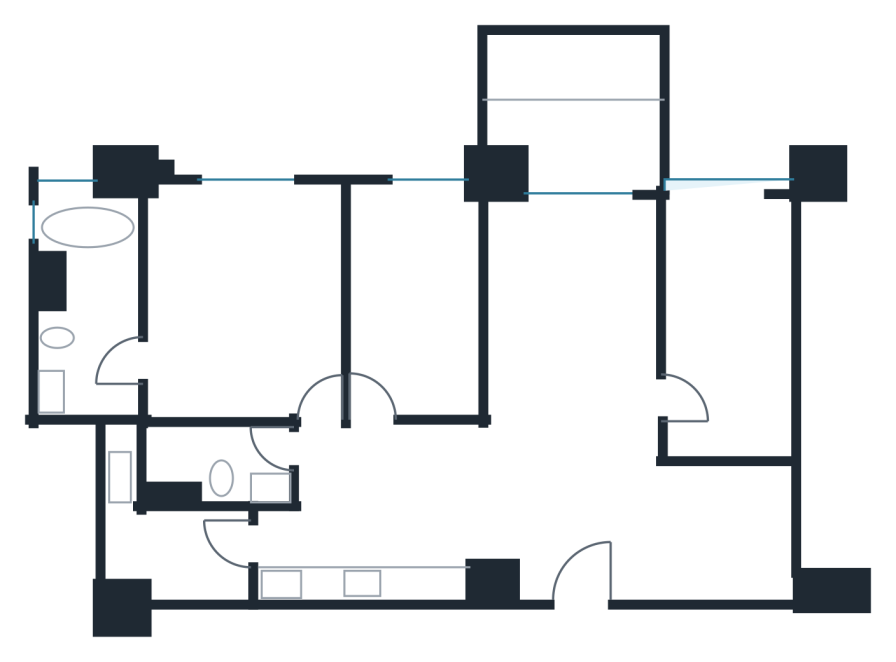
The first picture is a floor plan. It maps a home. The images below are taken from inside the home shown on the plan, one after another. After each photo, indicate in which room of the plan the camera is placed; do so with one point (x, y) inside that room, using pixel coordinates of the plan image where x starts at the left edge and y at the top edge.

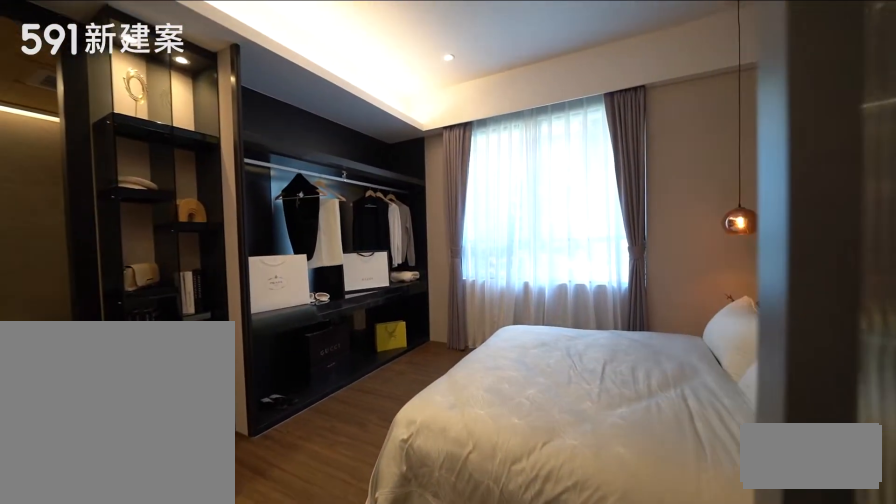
(244, 296)
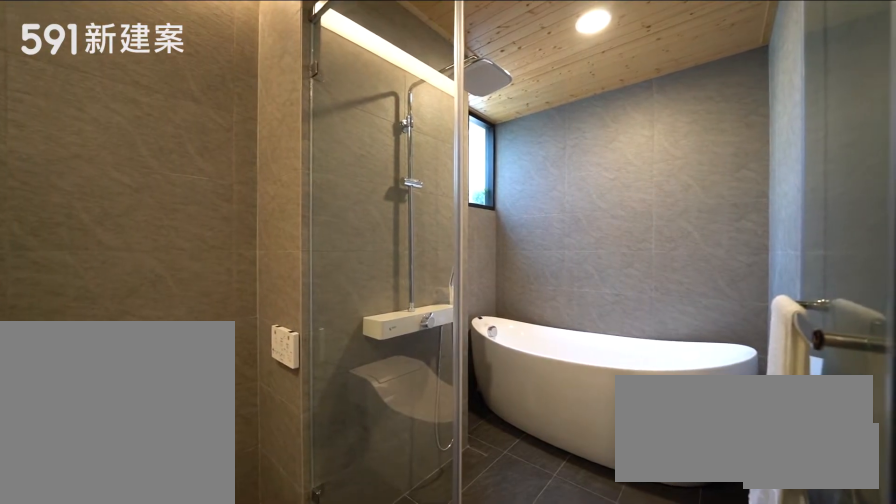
(85, 306)
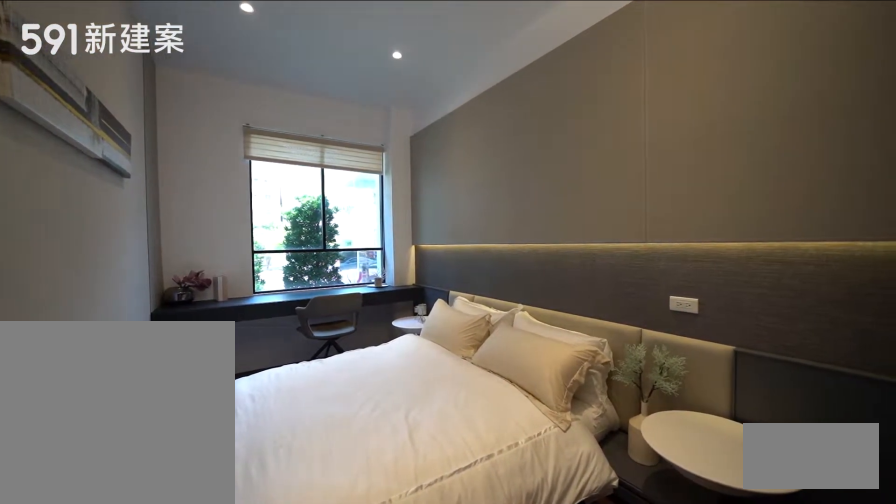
(418, 300)
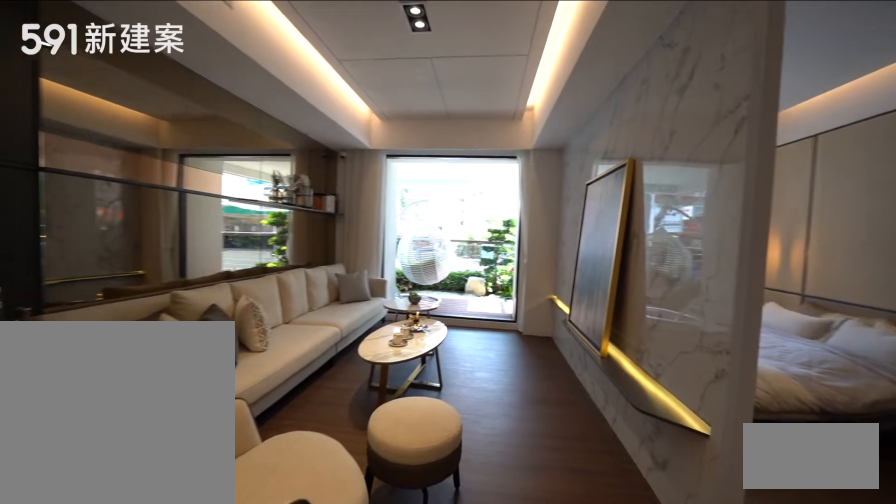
(573, 306)
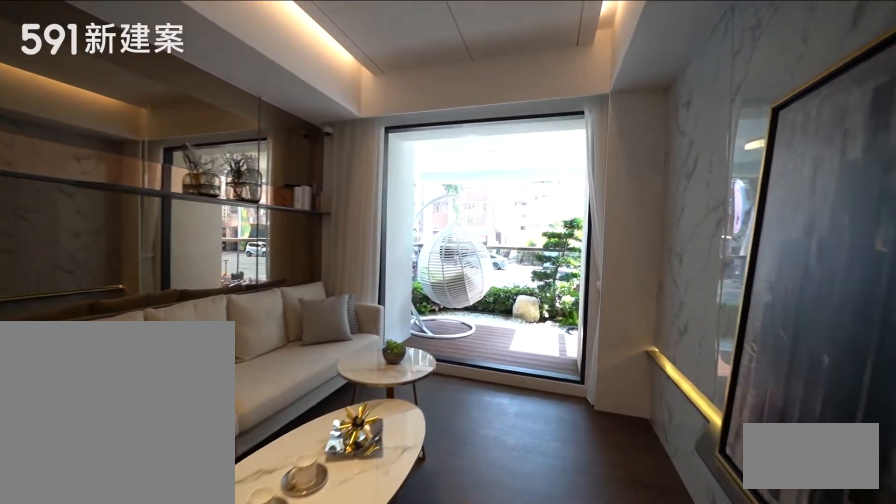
(573, 306)
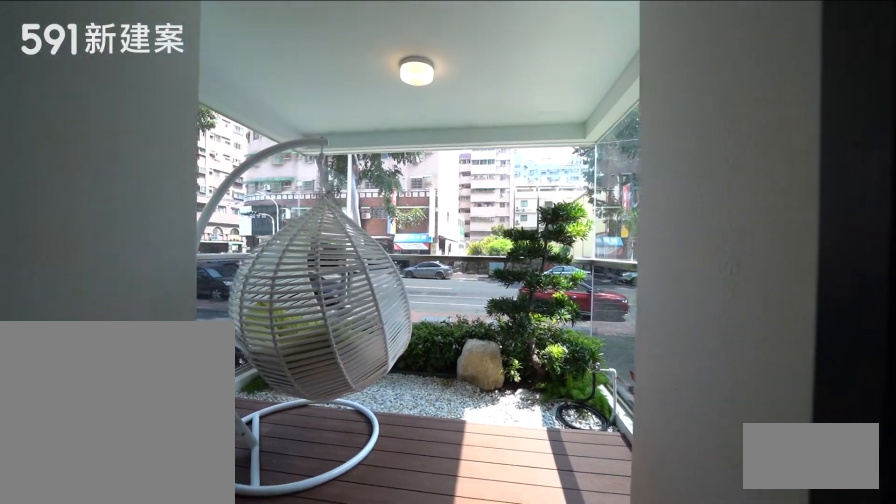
(575, 103)
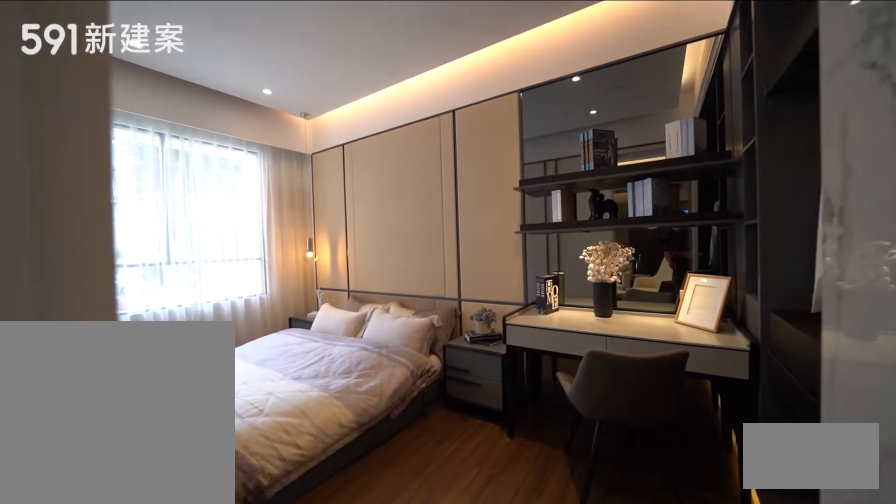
(733, 319)
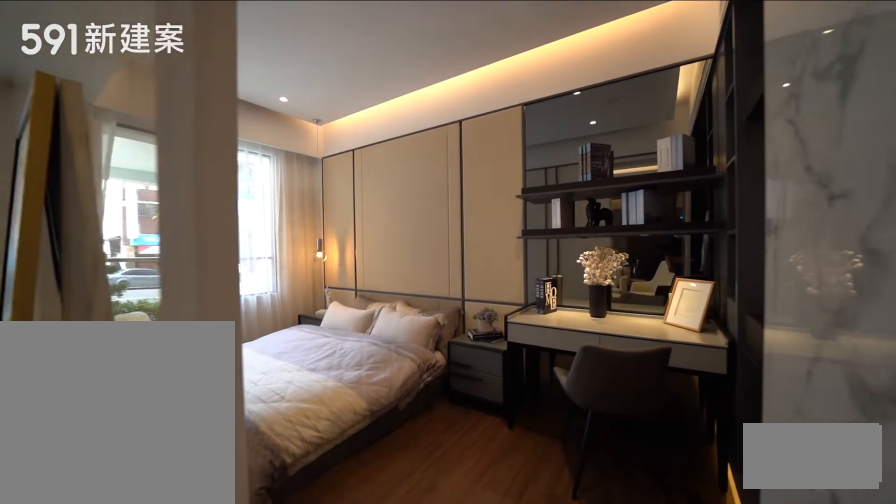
(733, 319)
